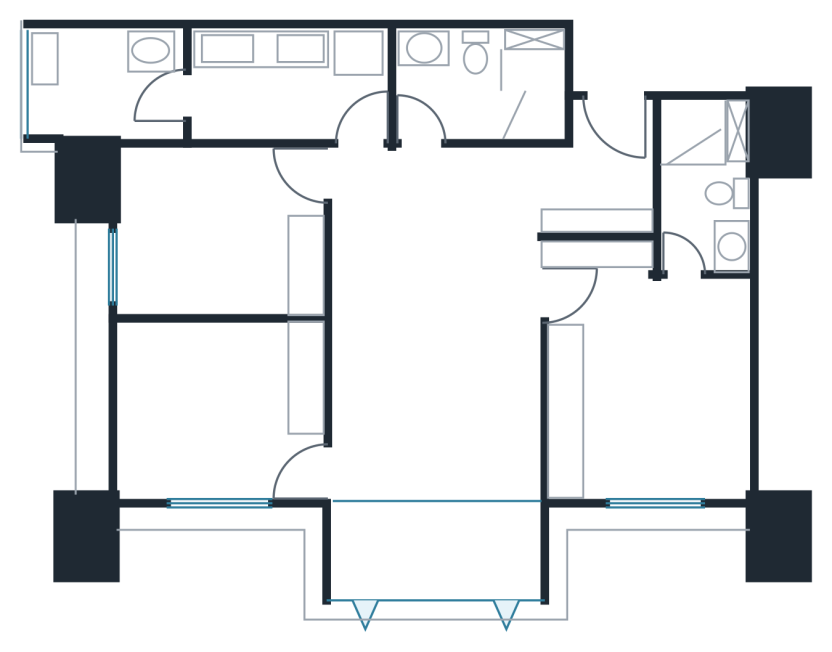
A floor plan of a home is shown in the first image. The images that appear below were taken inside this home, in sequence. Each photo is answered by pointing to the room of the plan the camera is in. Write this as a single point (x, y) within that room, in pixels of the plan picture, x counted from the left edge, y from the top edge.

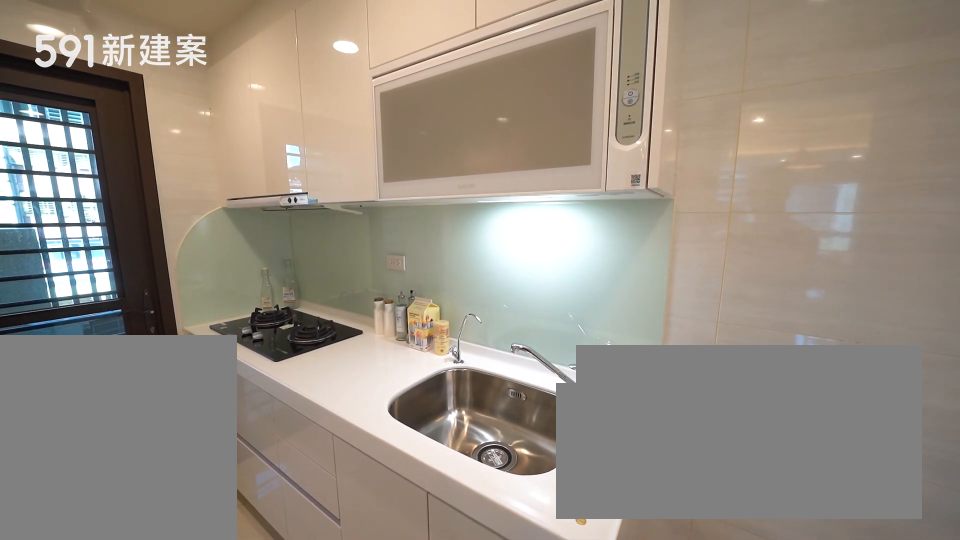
(285, 87)
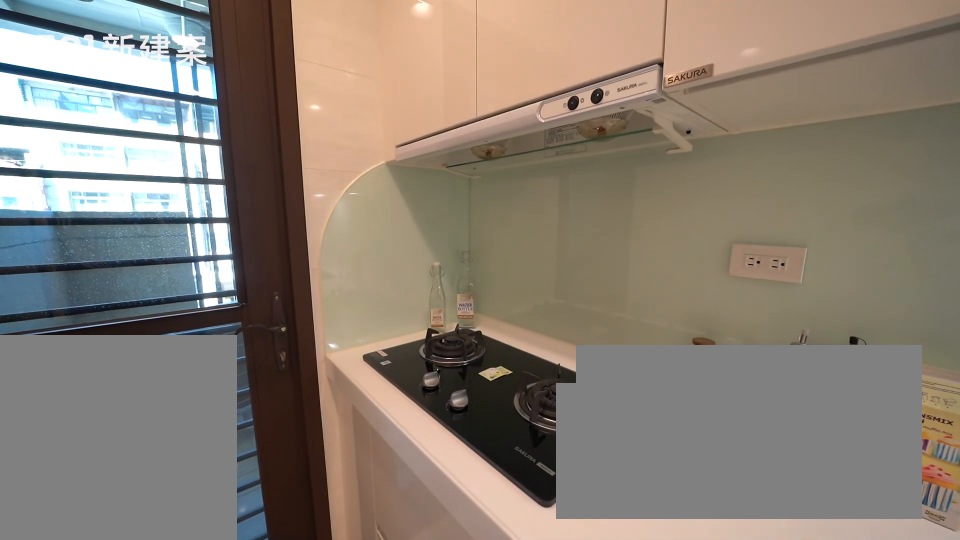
(285, 87)
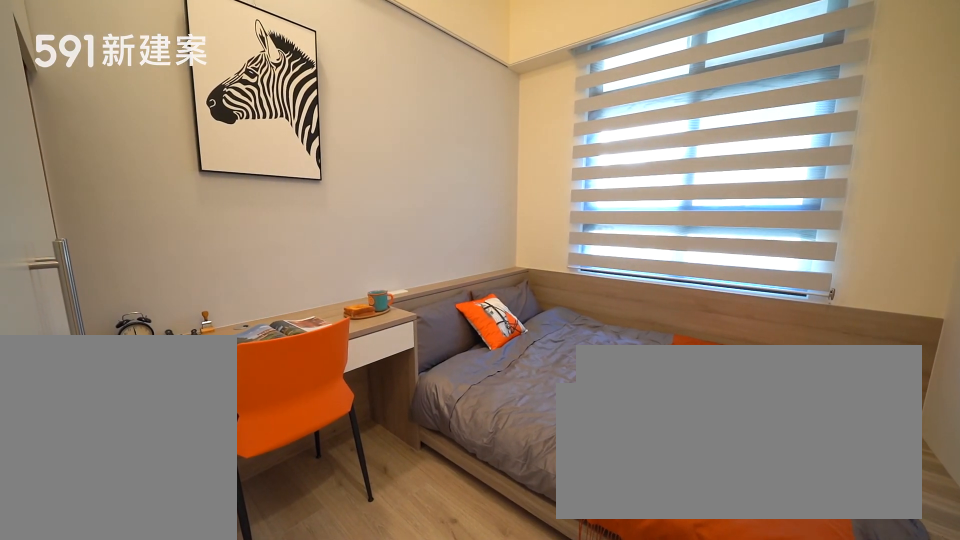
(217, 233)
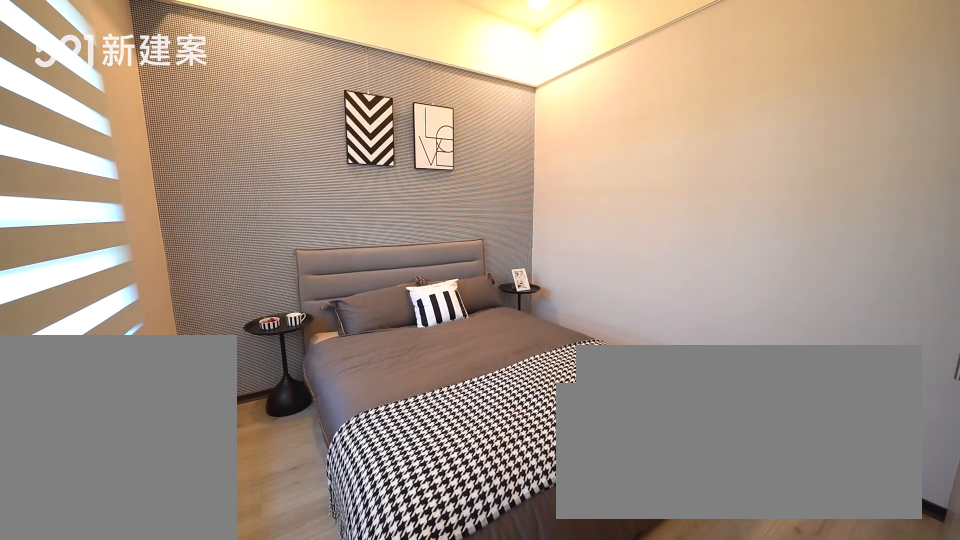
(221, 413)
